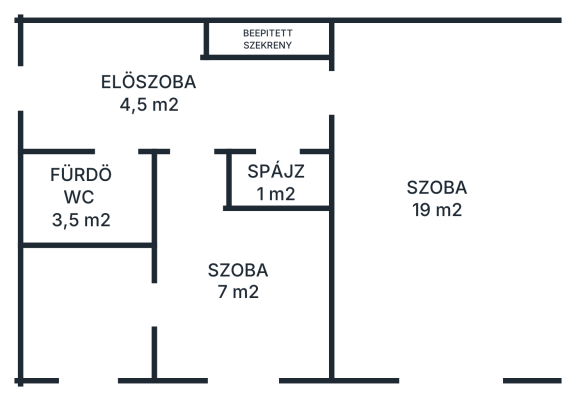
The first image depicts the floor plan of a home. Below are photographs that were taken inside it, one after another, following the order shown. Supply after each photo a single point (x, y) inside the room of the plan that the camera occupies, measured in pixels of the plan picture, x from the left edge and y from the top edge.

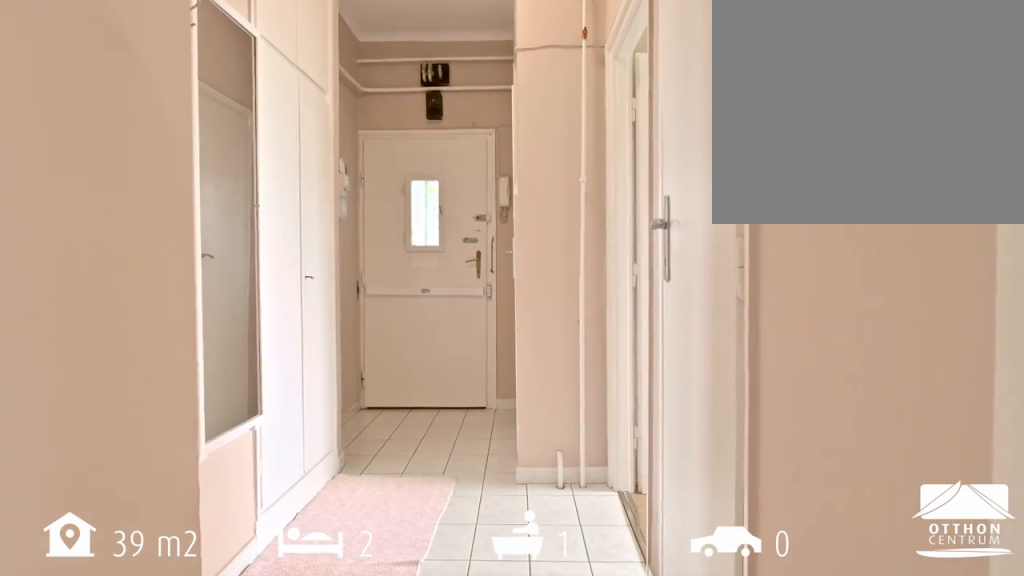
(156, 90)
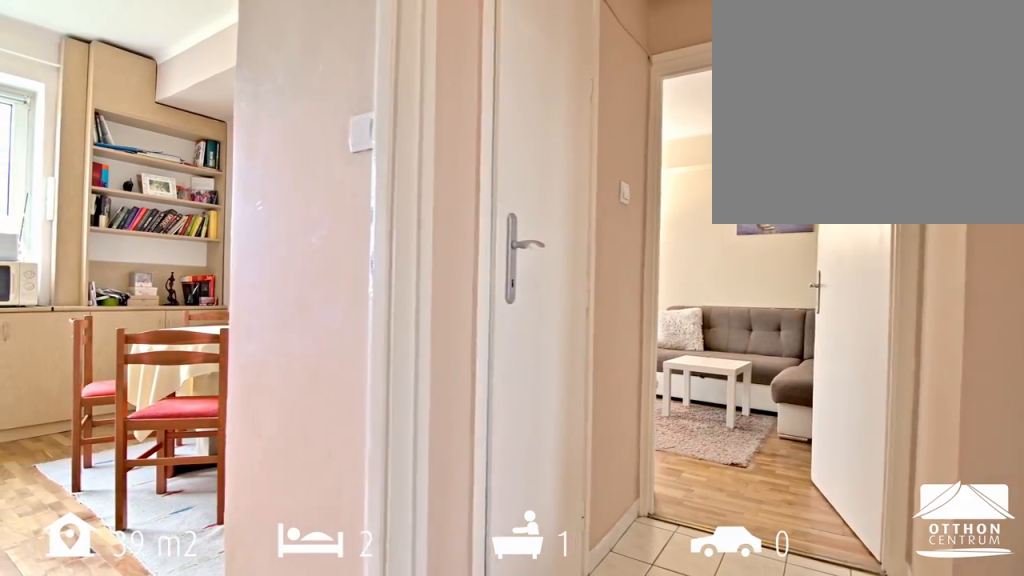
(156, 90)
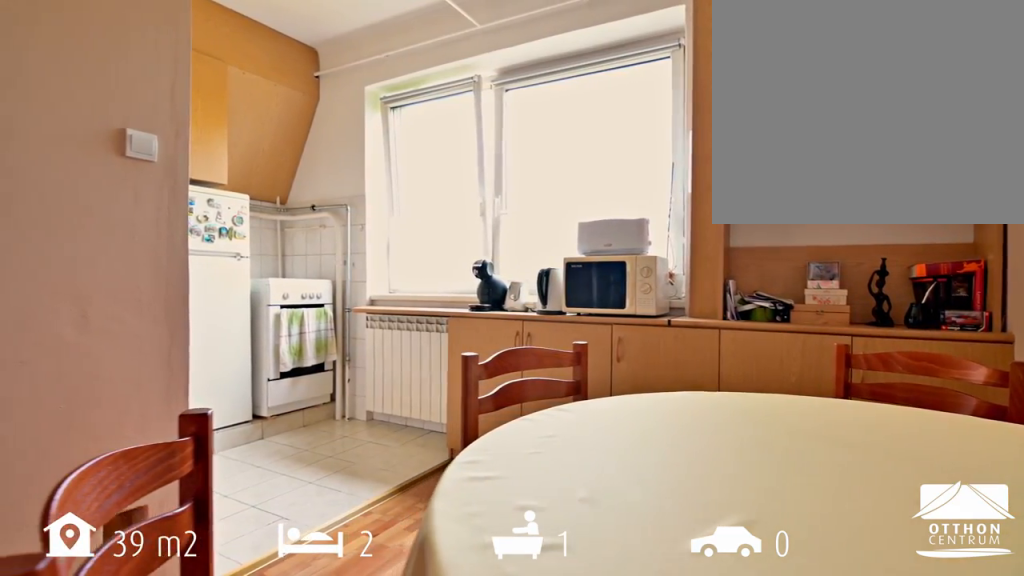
(236, 277)
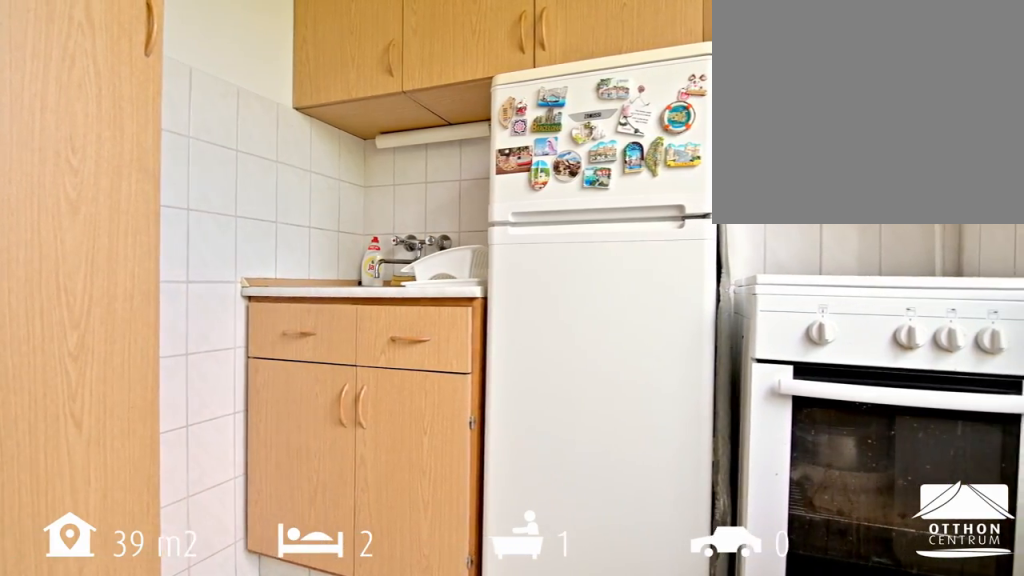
(91, 316)
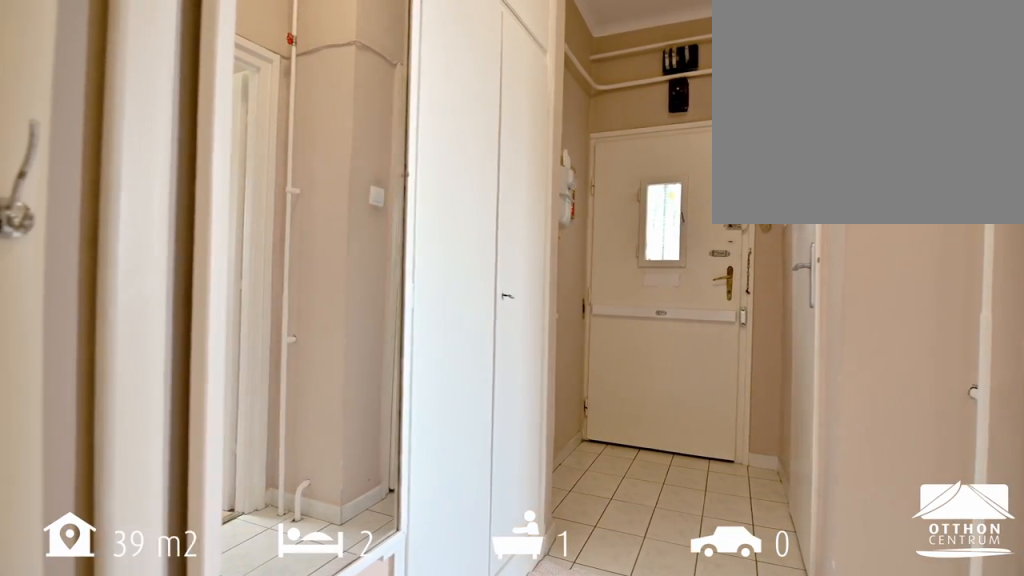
(156, 90)
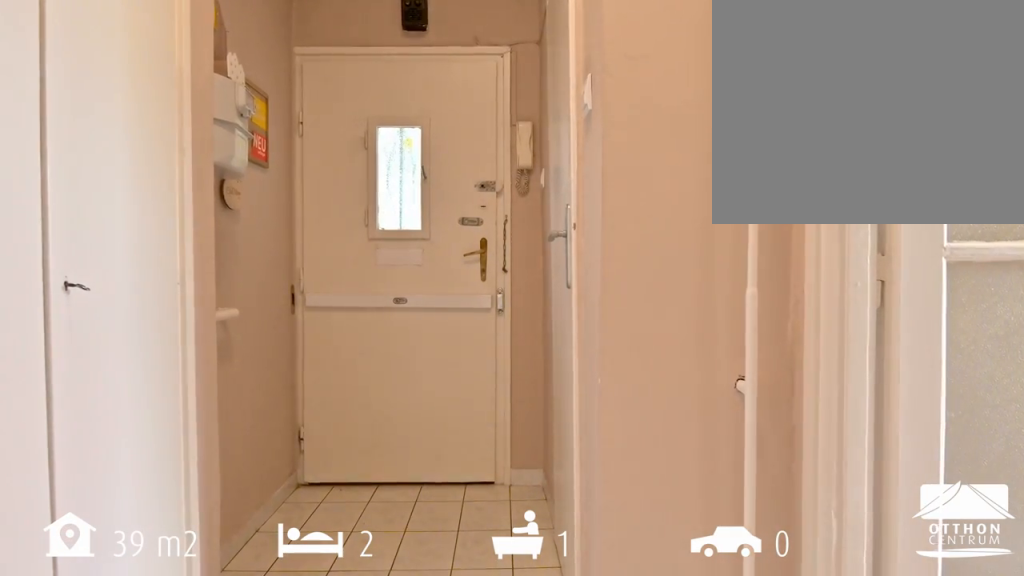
(156, 90)
